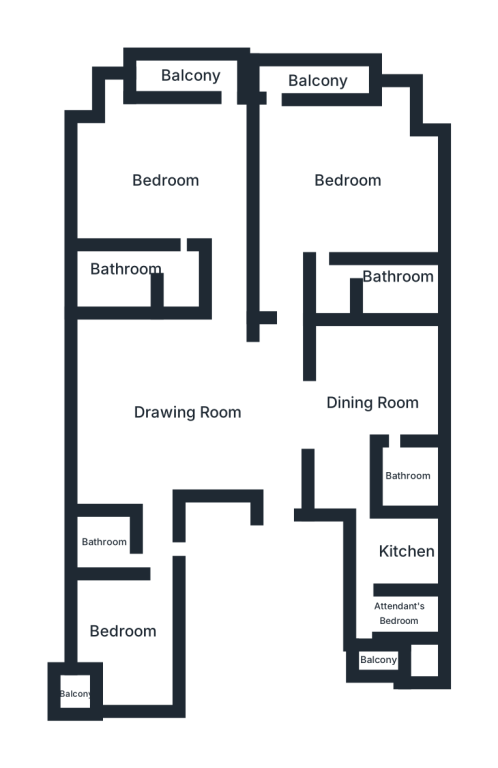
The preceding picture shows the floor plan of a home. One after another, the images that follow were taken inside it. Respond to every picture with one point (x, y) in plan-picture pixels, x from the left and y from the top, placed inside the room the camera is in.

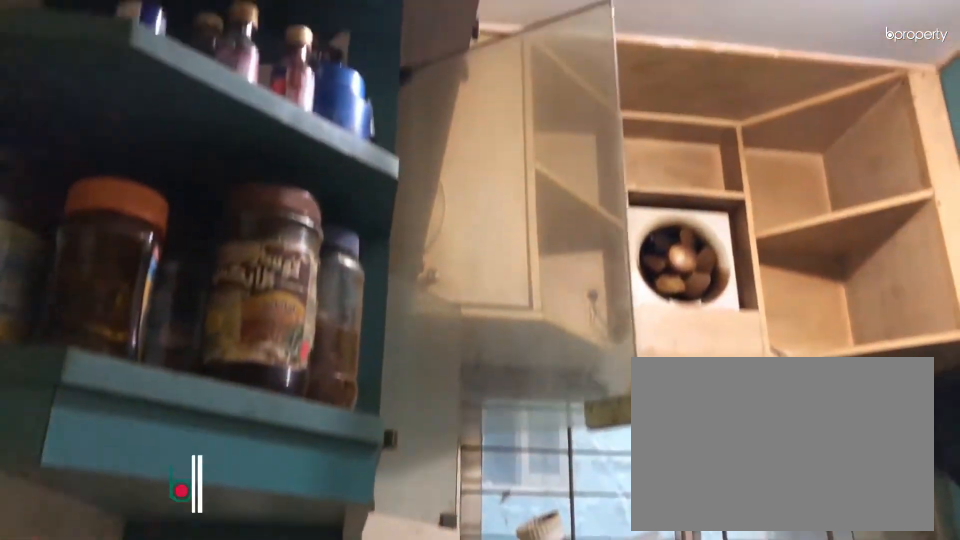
(398, 547)
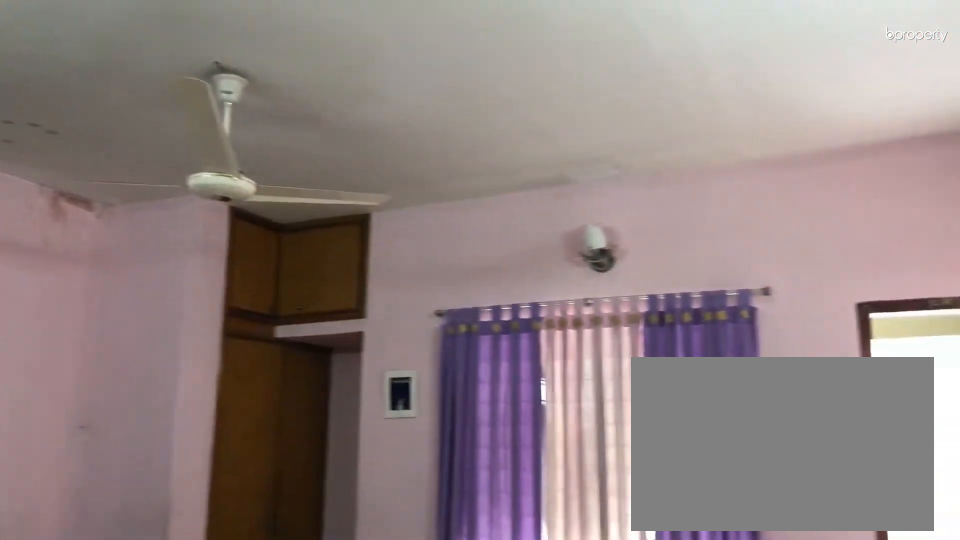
(166, 181)
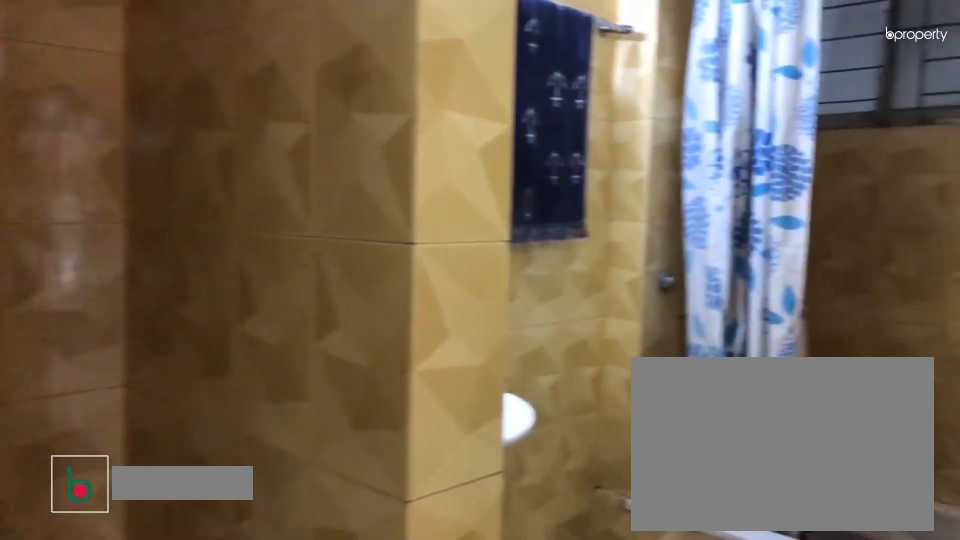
(127, 280)
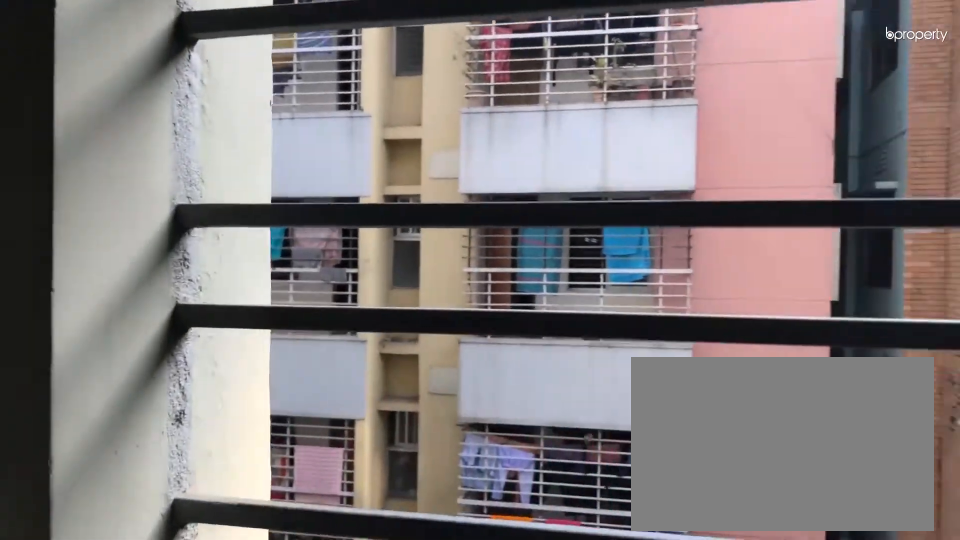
(194, 77)
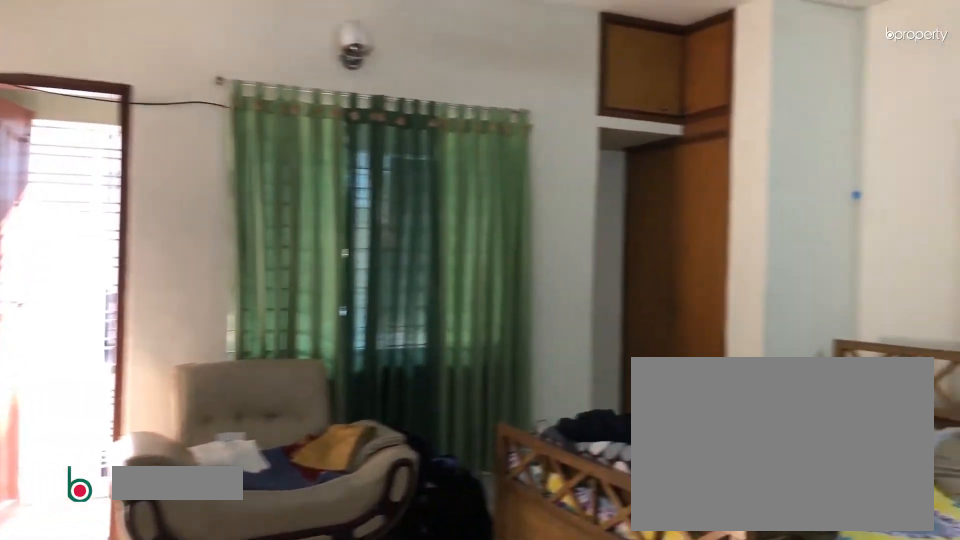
(347, 182)
